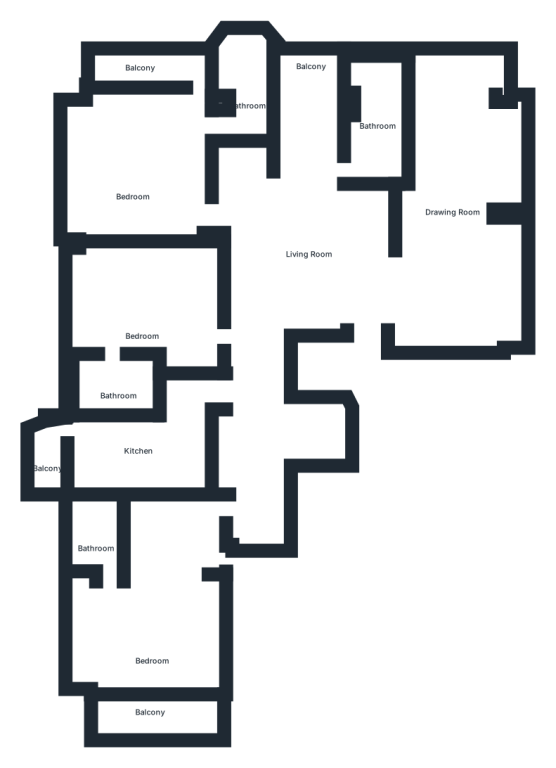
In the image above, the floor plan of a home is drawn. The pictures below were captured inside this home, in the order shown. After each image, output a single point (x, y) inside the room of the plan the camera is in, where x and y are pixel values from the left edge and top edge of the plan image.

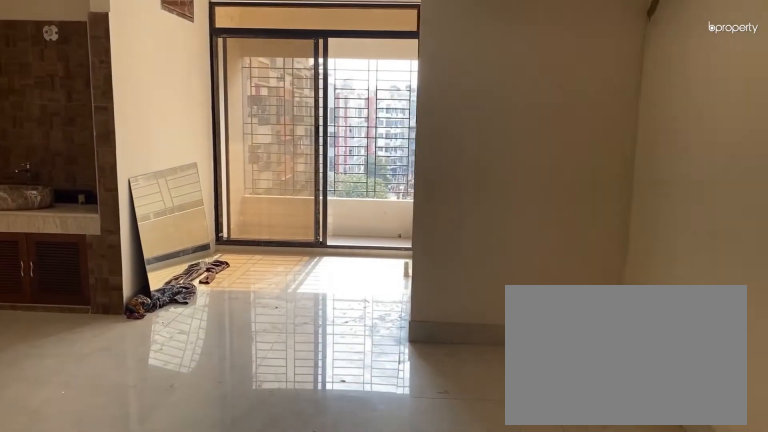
(313, 252)
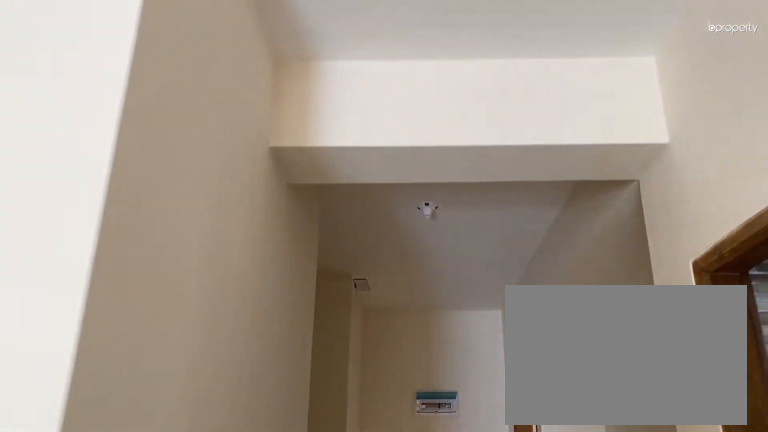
(314, 252)
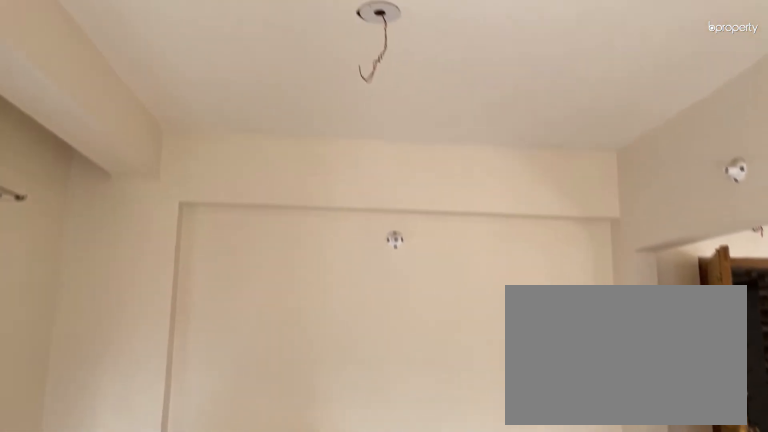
(451, 206)
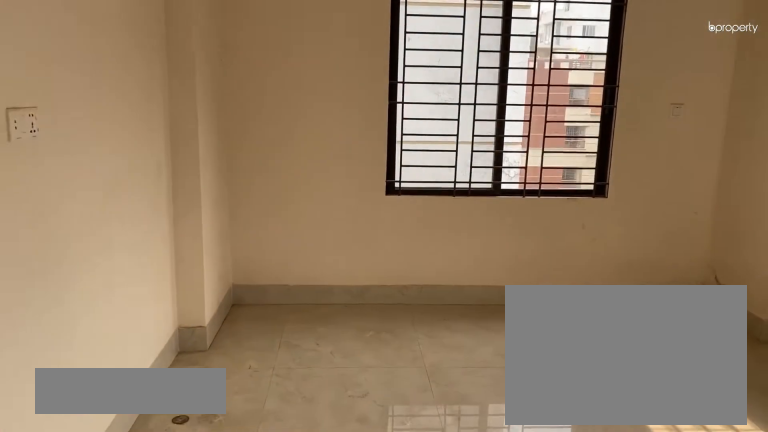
(136, 181)
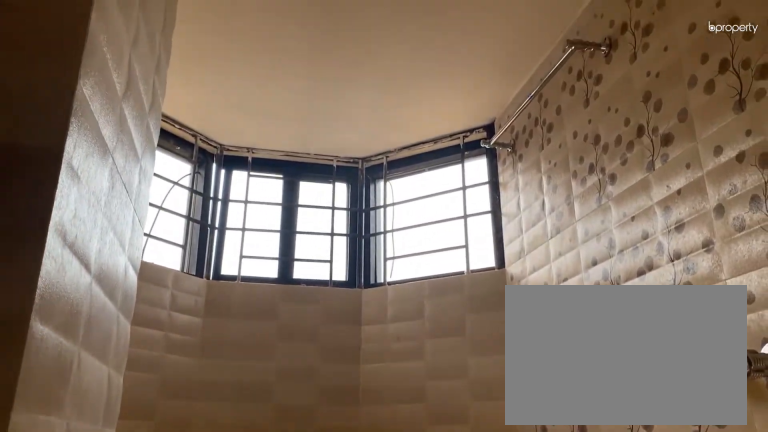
(252, 99)
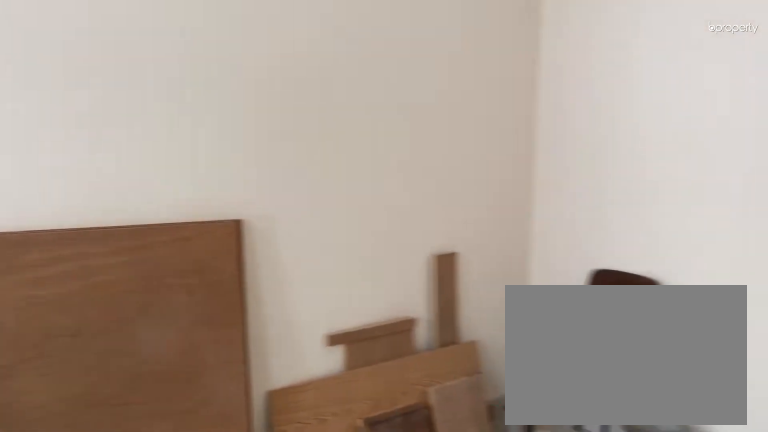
(142, 313)
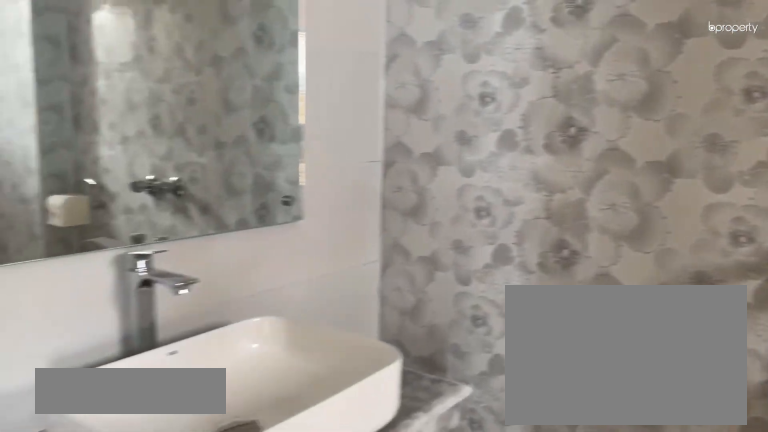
(114, 389)
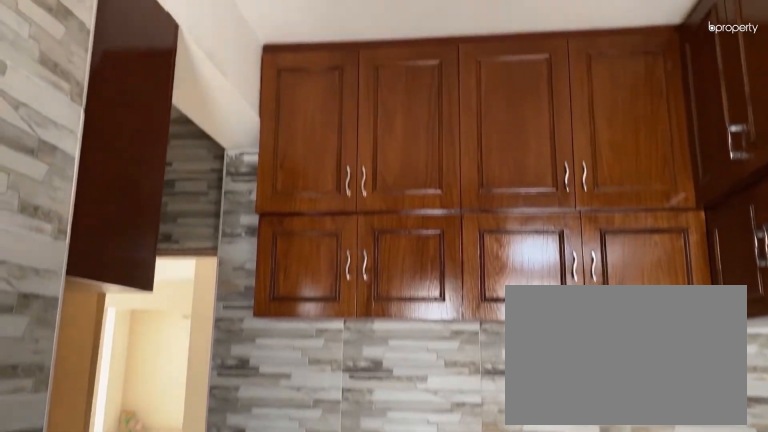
(133, 462)
